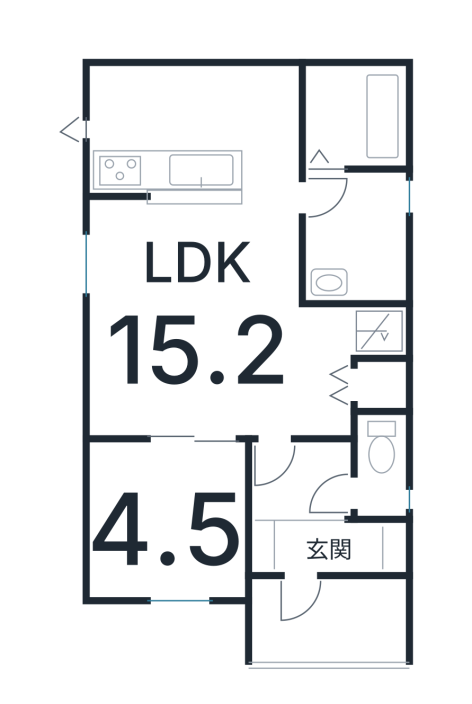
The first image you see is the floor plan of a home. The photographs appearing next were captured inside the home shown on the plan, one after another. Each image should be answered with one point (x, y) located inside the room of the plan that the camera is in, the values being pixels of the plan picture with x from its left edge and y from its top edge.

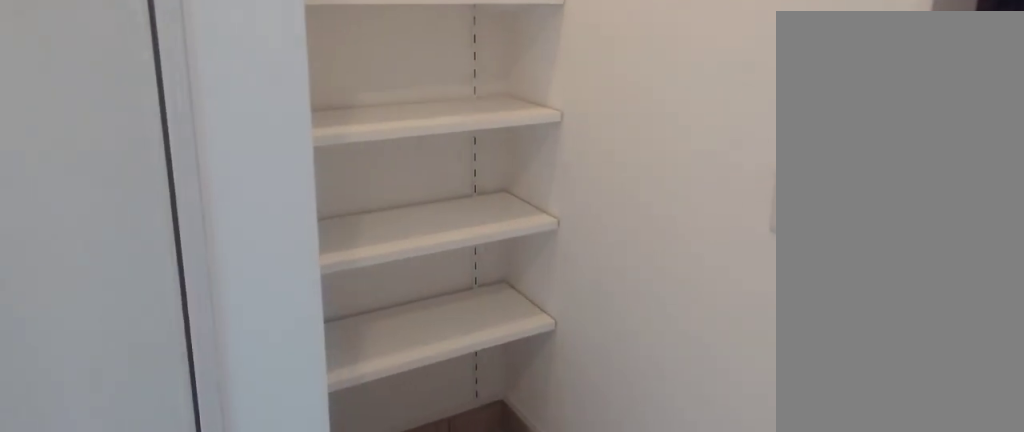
(319, 540)
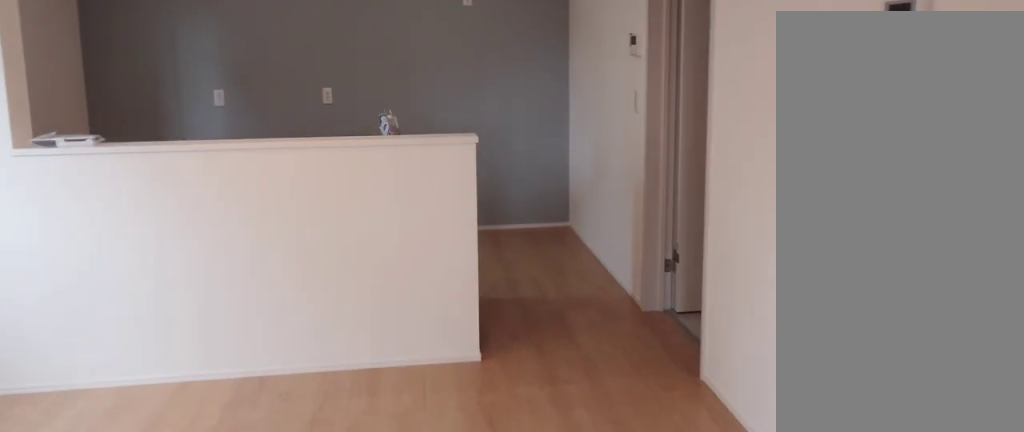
(179, 333)
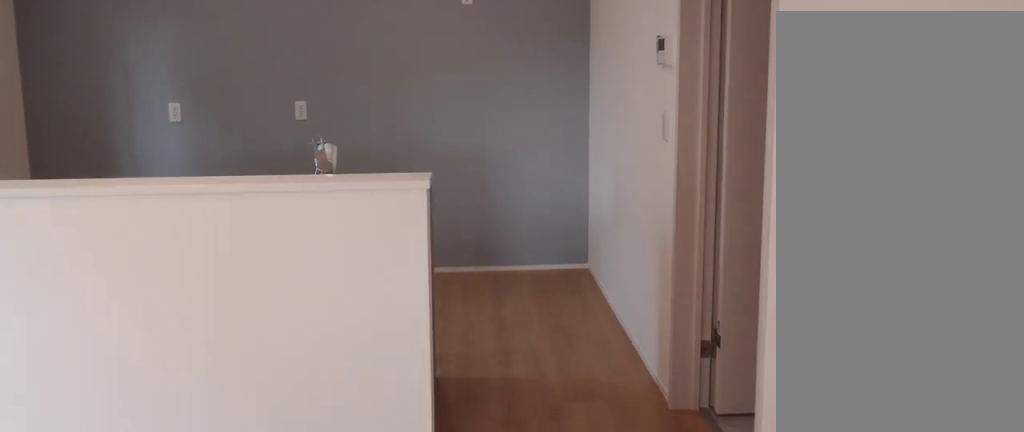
(179, 333)
